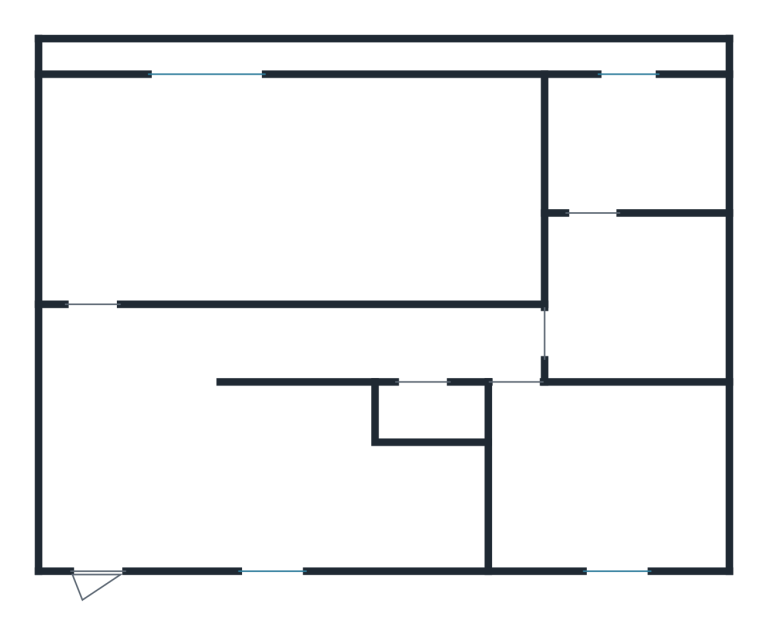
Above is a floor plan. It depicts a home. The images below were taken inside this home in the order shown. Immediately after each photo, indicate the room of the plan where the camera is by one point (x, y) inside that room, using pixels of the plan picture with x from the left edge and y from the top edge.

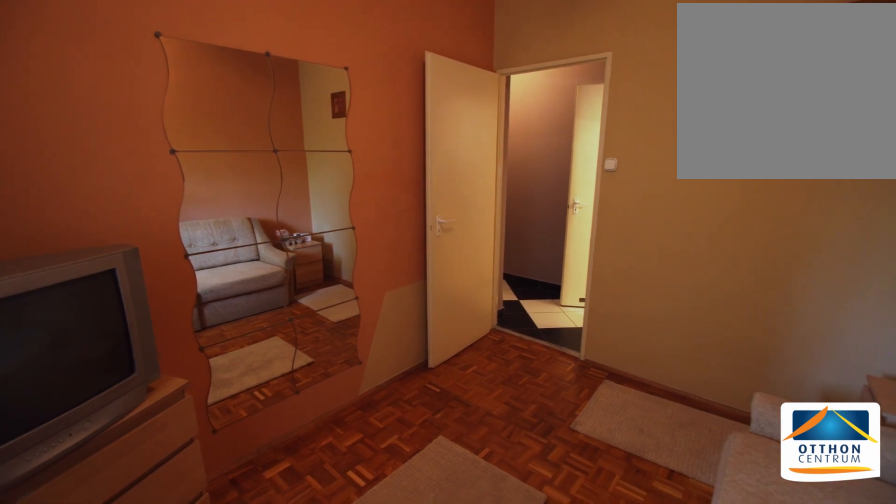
(614, 476)
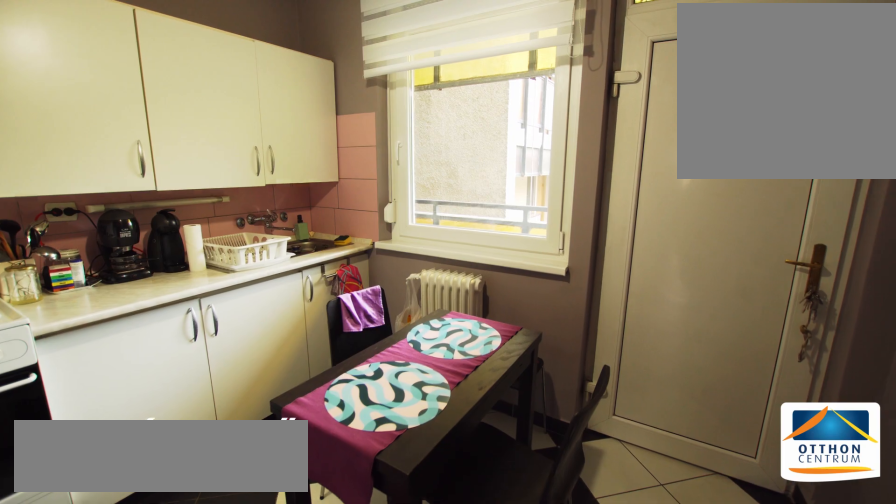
(266, 475)
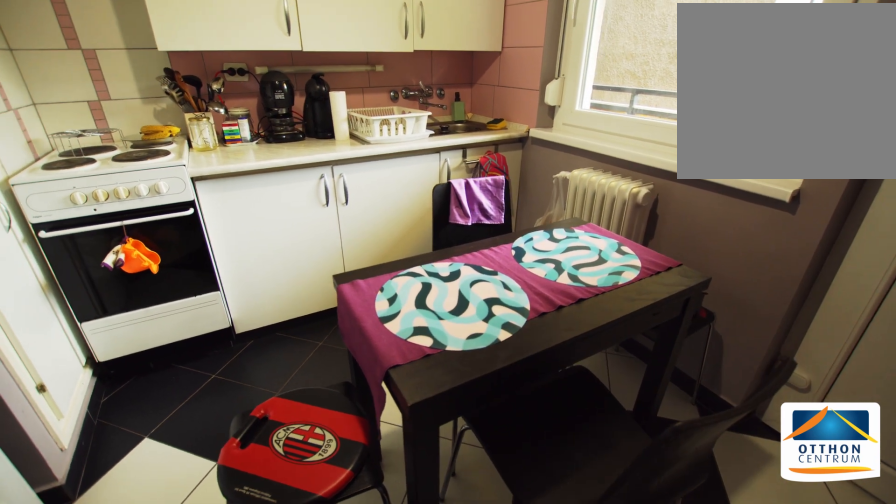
(266, 476)
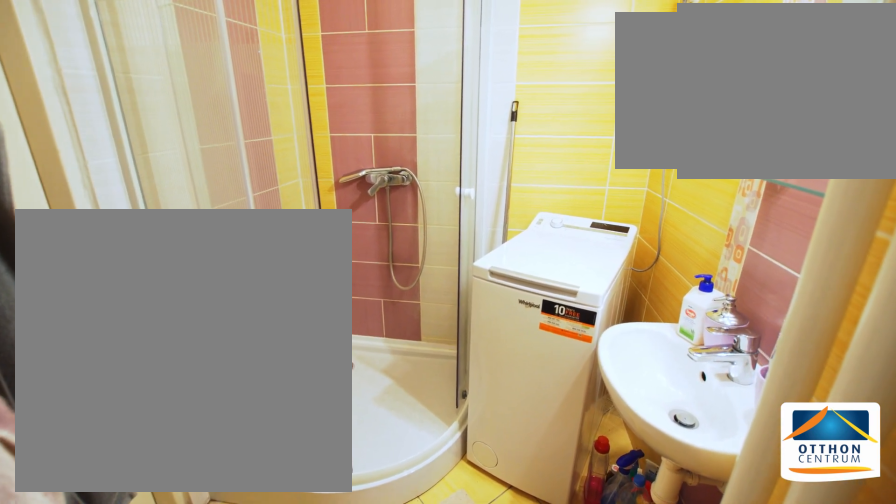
(648, 306)
